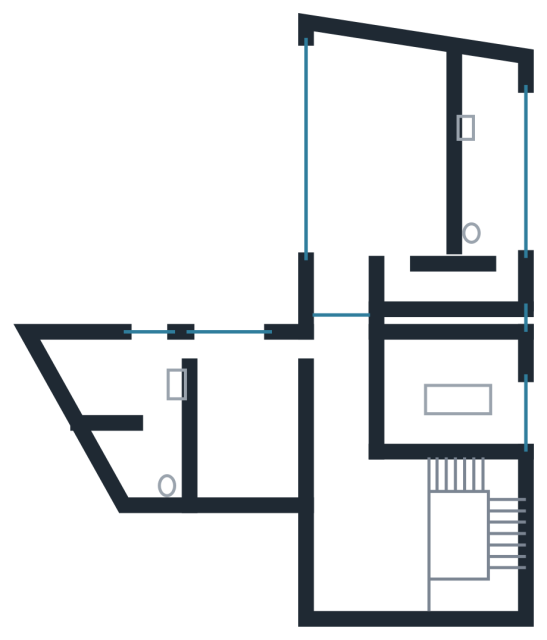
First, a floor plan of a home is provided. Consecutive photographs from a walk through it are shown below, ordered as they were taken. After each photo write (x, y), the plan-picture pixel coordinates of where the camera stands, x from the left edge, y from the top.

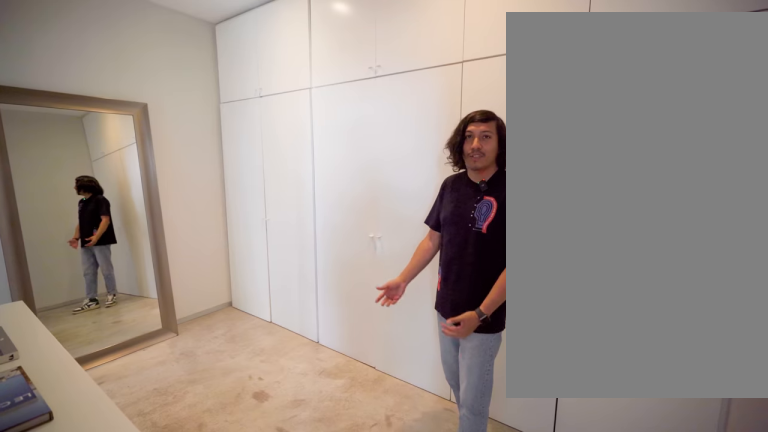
(400, 287)
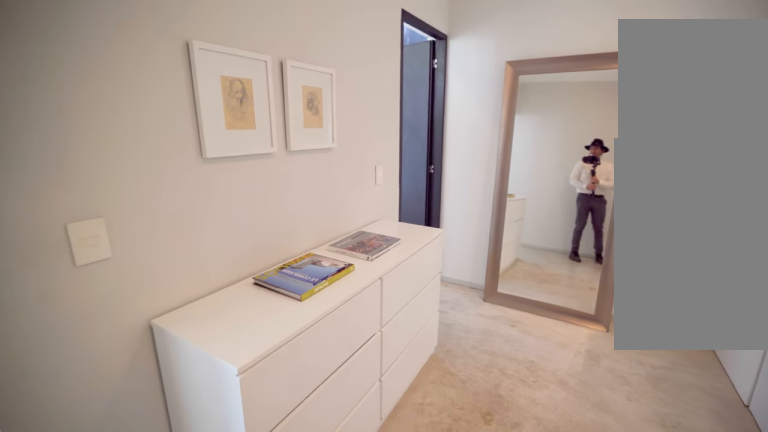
(403, 290)
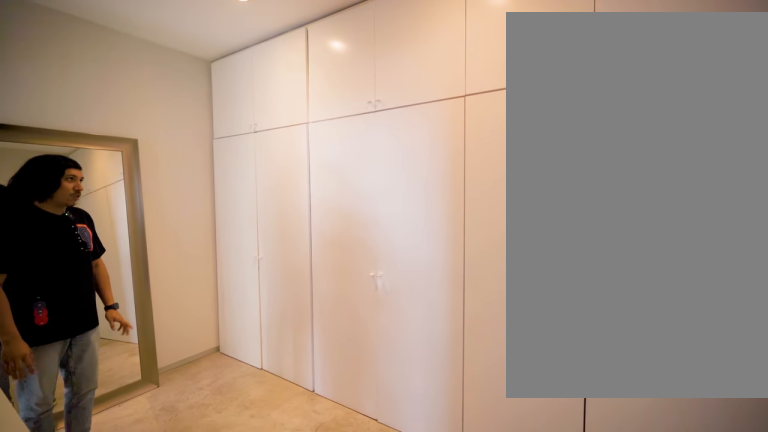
(410, 294)
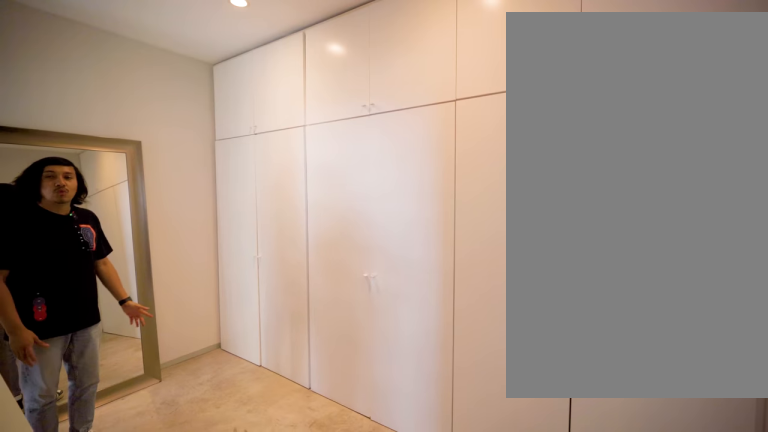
(410, 294)
